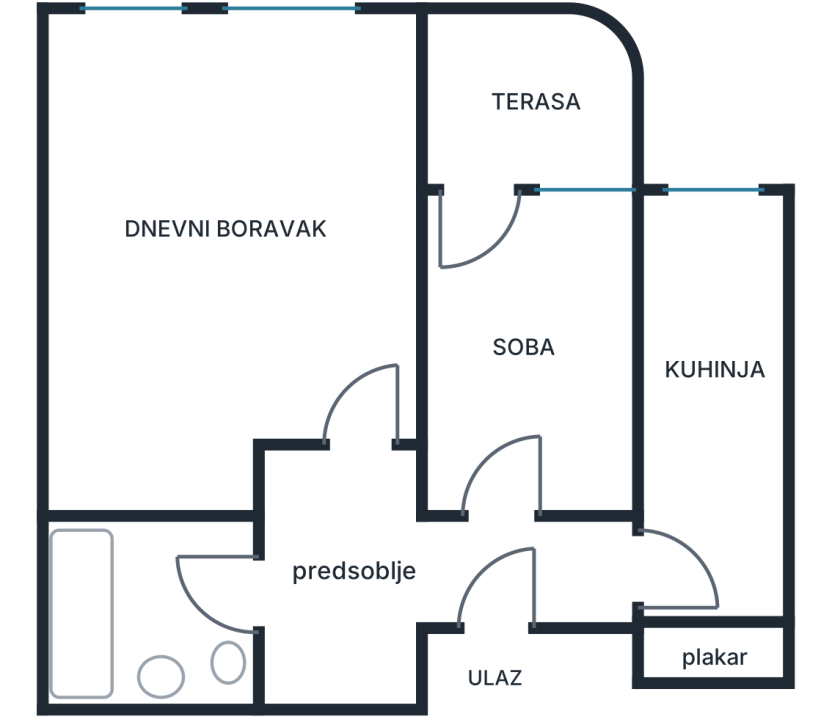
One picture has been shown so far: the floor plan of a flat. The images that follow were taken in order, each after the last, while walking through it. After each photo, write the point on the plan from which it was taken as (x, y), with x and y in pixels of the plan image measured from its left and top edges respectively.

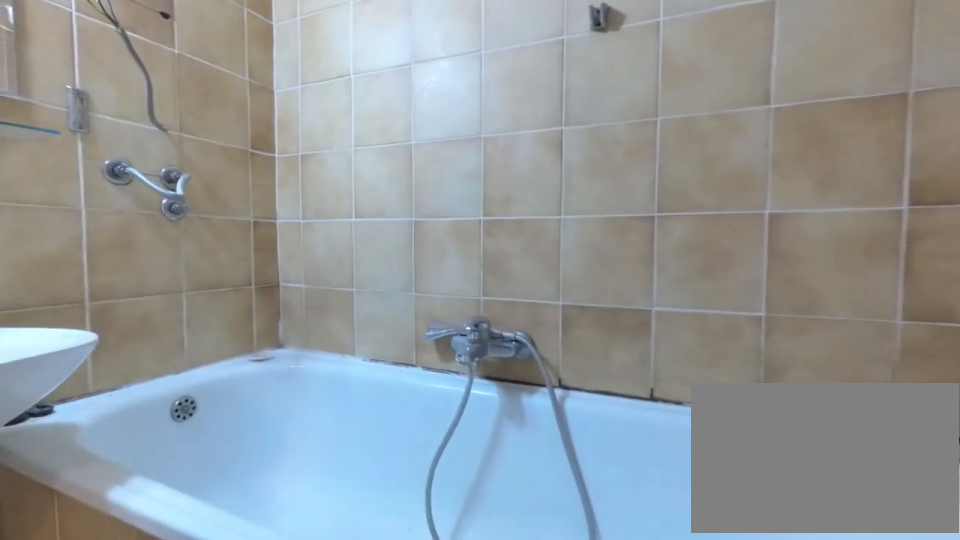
(145, 570)
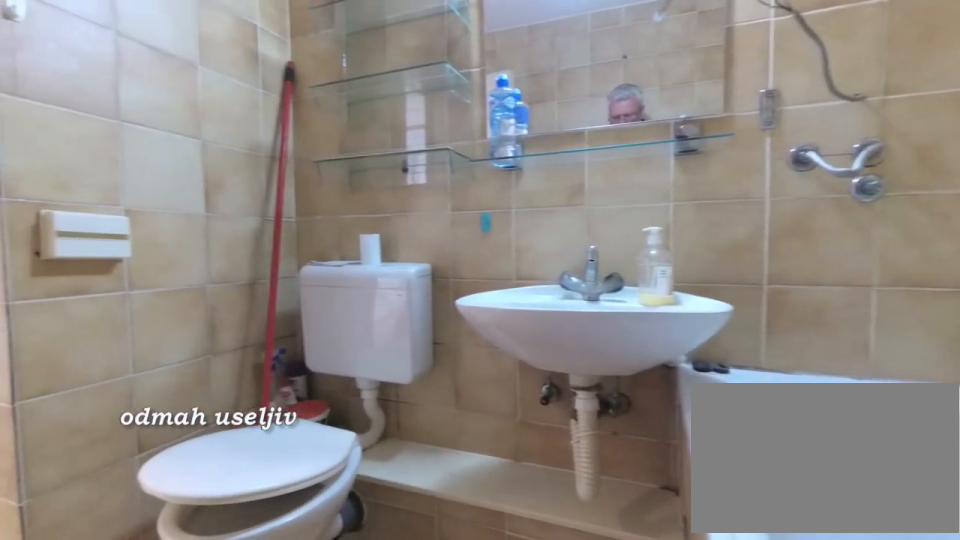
(121, 547)
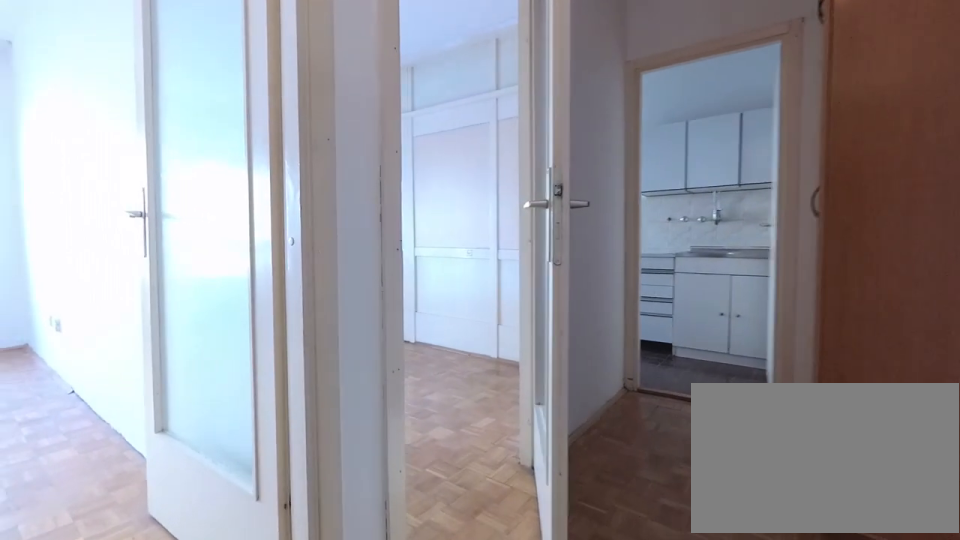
(357, 578)
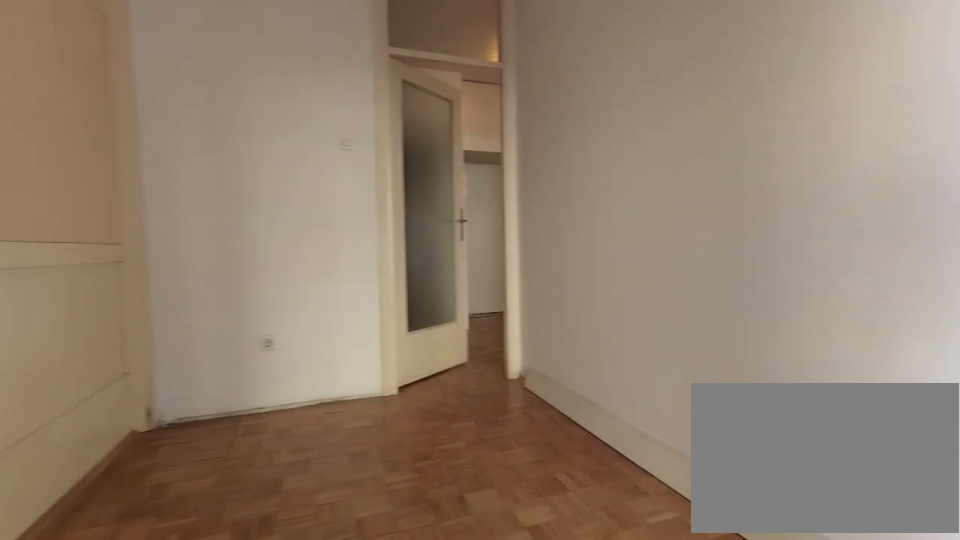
(518, 203)
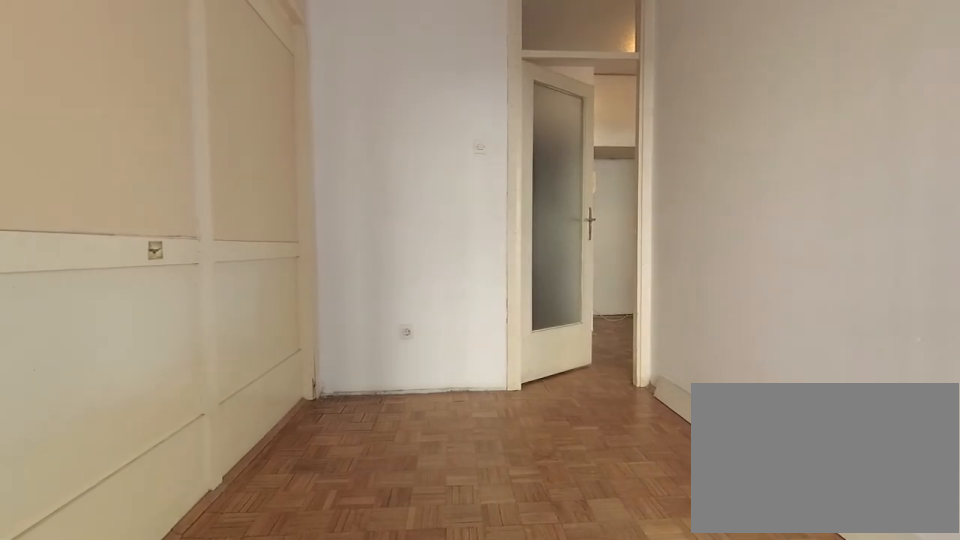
(498, 196)
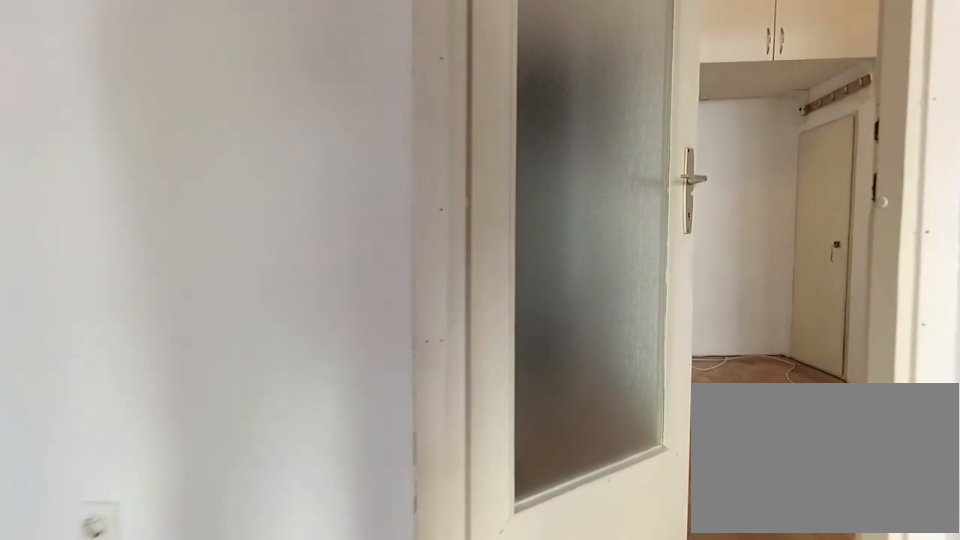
(501, 393)
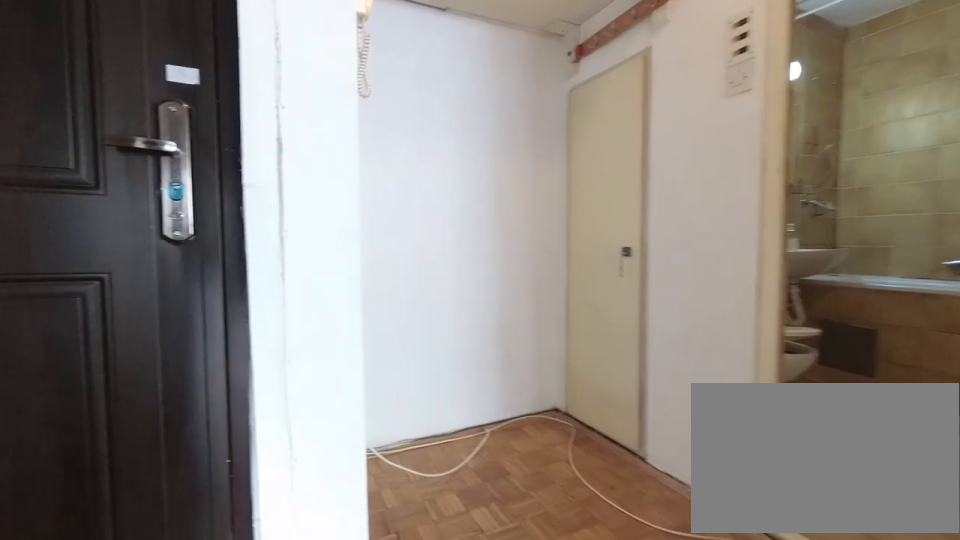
(505, 508)
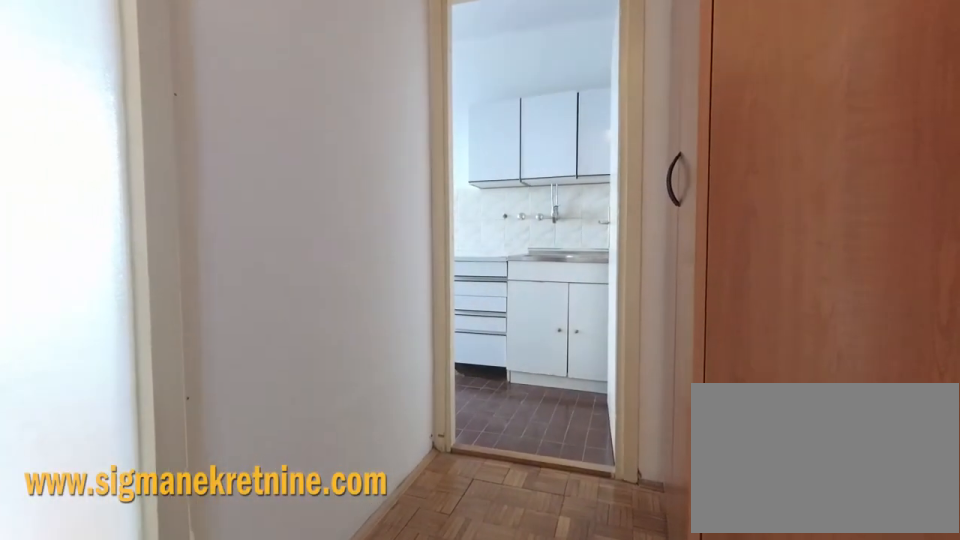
(495, 578)
